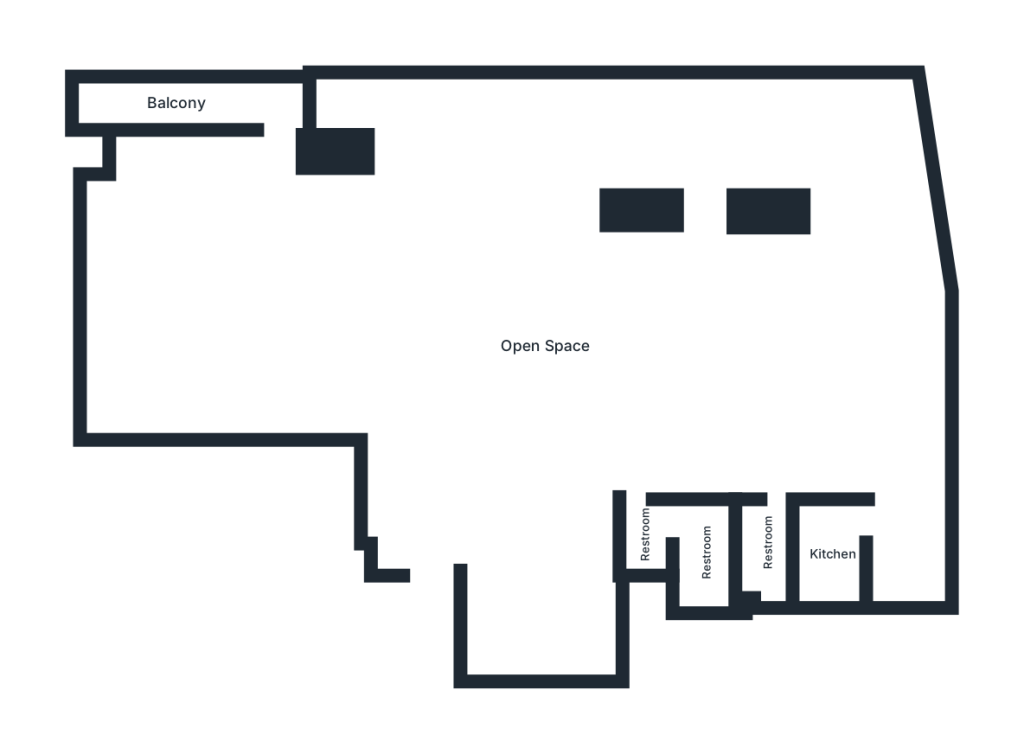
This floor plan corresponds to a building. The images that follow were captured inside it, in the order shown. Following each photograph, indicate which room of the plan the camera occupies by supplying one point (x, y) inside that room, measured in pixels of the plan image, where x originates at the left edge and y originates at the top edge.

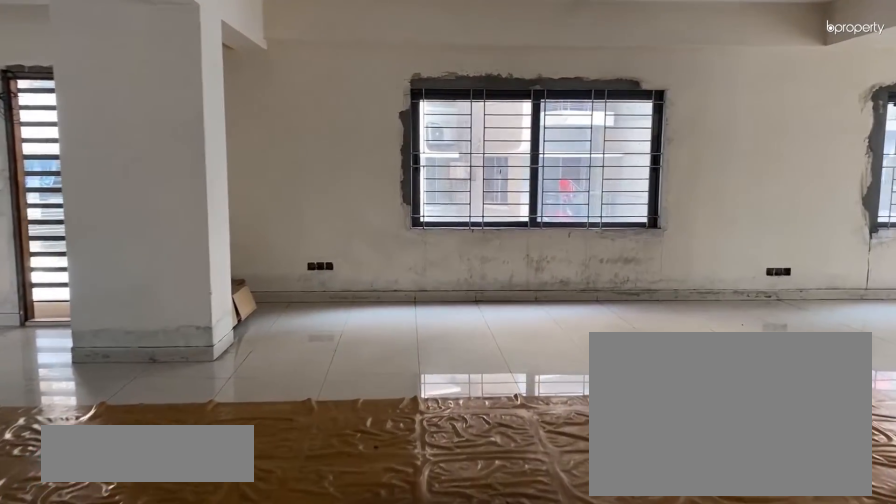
(553, 318)
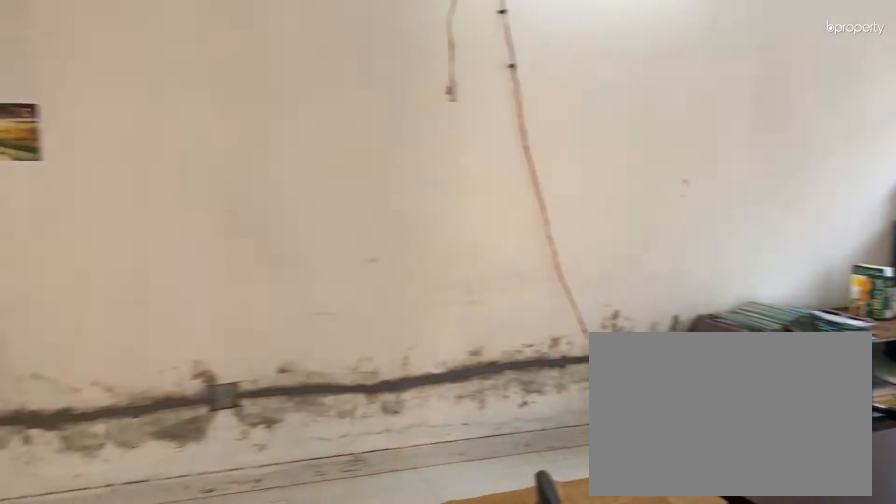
(553, 318)
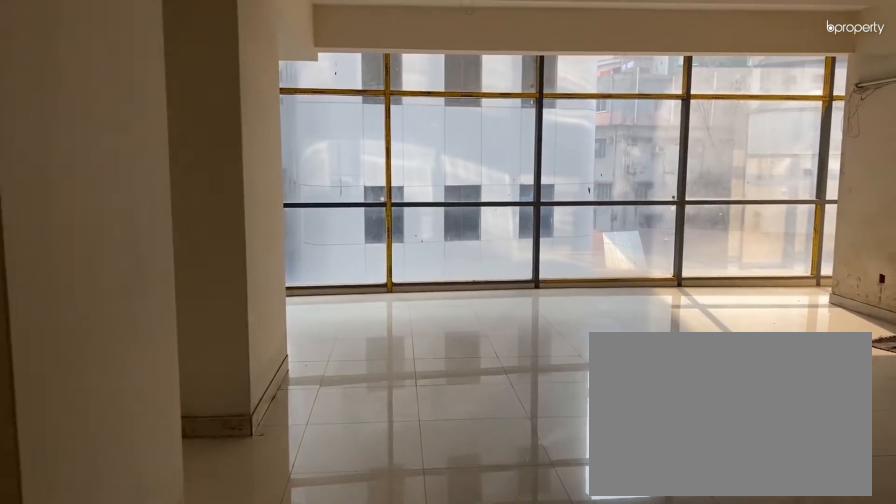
(780, 328)
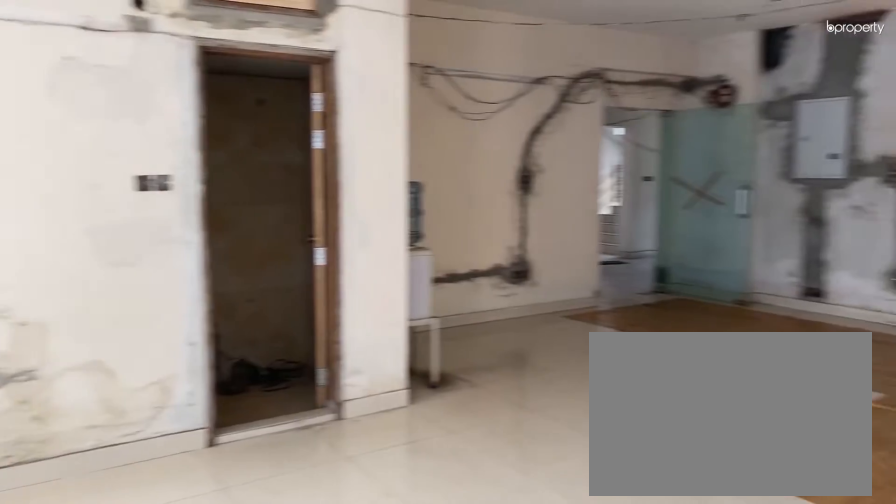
(780, 328)
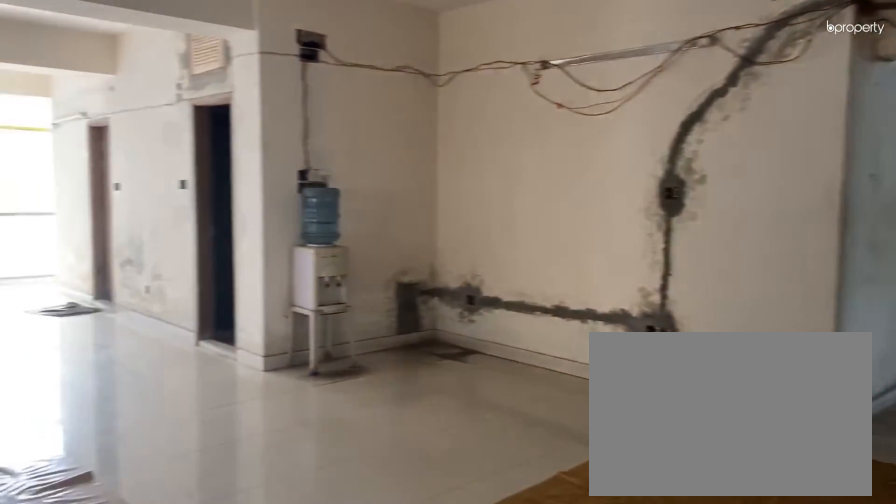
(780, 329)
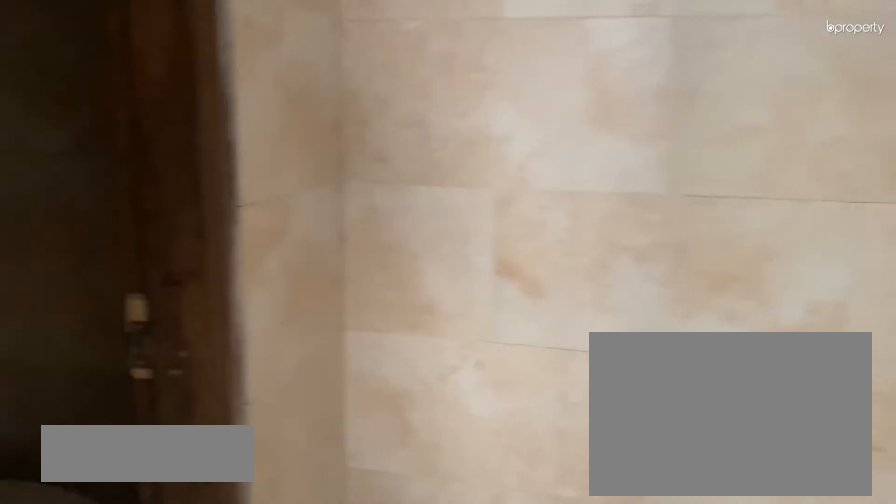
(646, 527)
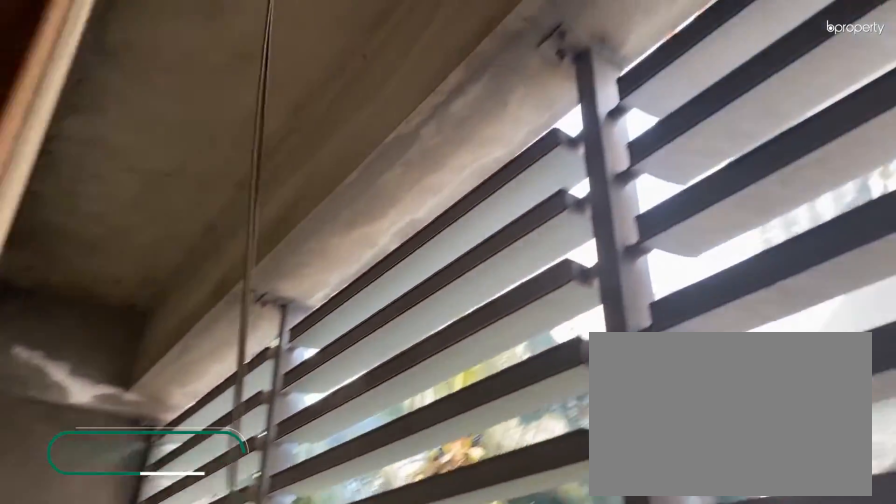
(188, 104)
